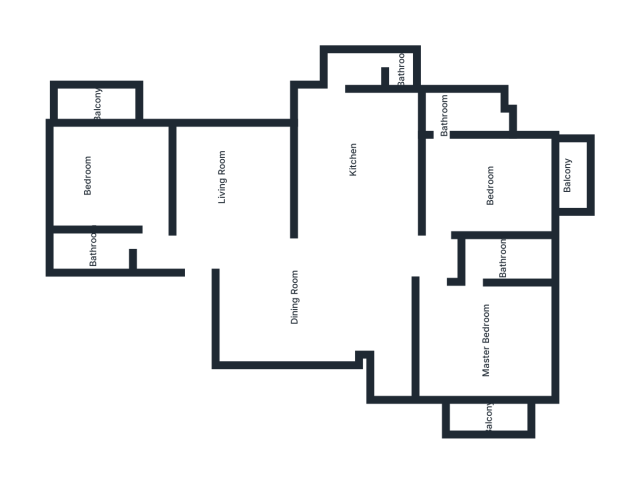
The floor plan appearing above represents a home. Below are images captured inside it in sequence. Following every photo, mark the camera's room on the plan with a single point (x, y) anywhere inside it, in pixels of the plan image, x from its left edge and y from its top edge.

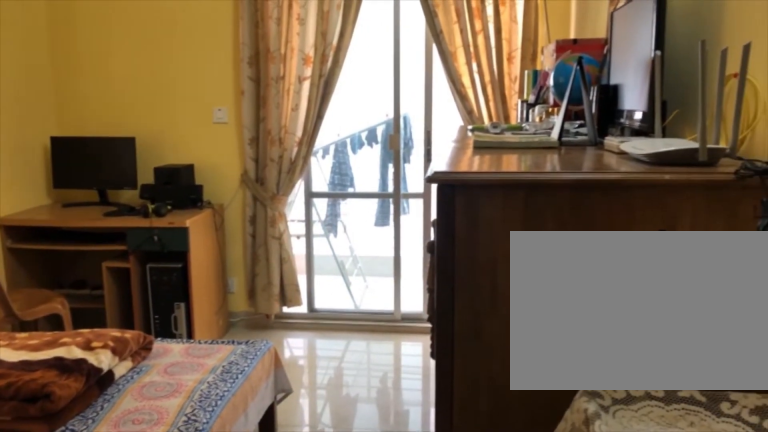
(482, 183)
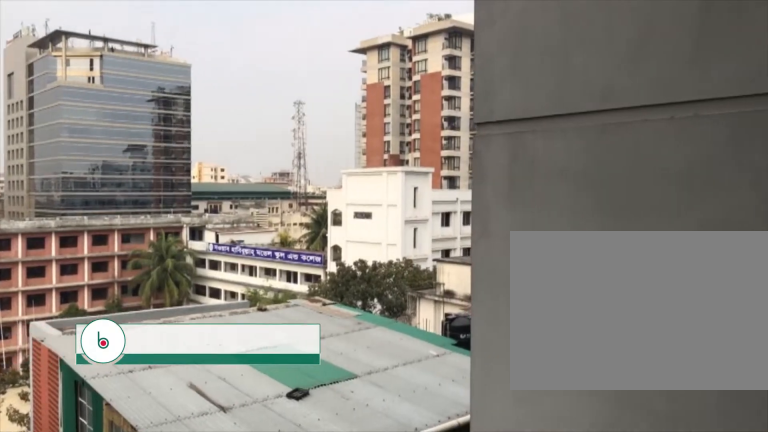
(576, 180)
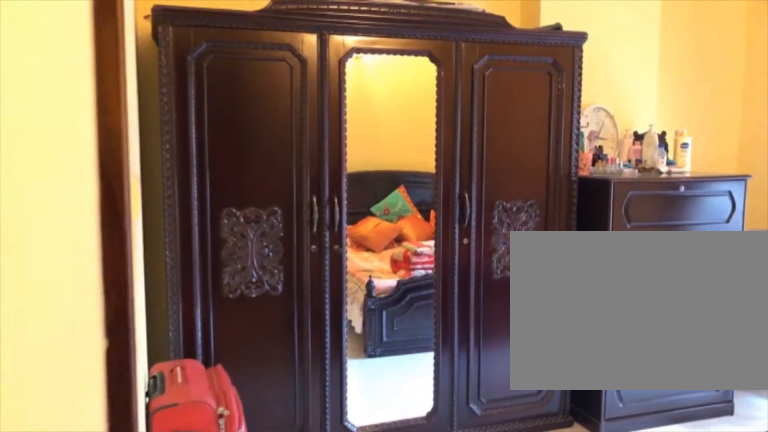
(463, 340)
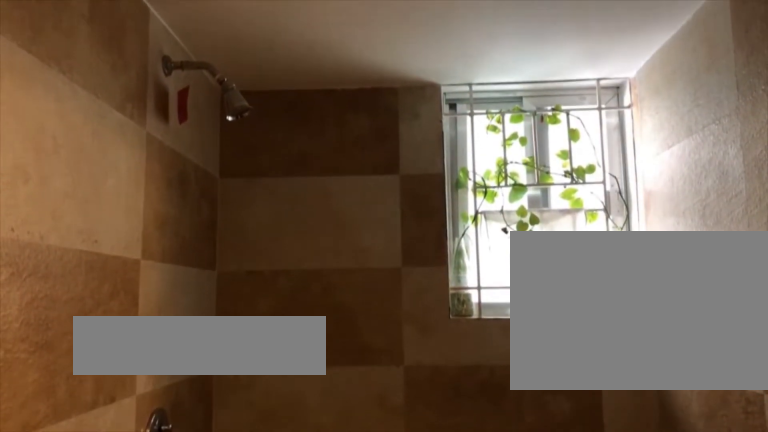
(494, 265)
